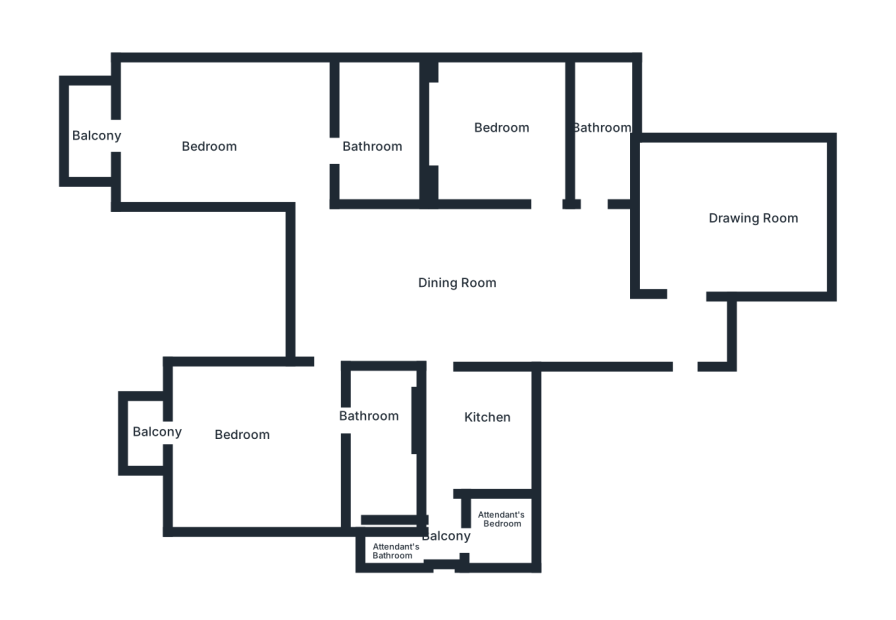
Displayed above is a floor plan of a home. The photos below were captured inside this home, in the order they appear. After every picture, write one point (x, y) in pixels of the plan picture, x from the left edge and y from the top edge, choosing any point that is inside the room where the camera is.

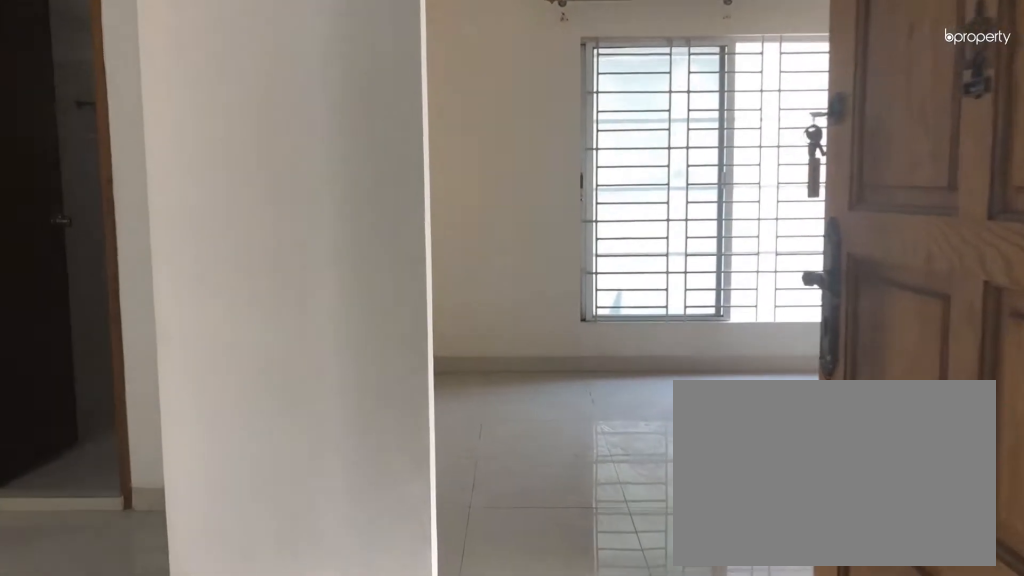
(682, 366)
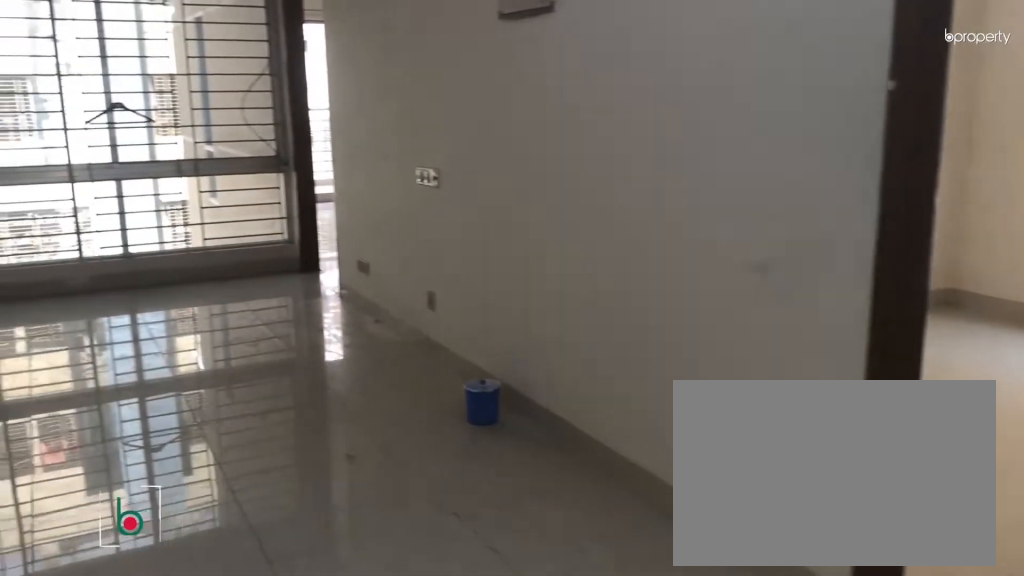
(454, 289)
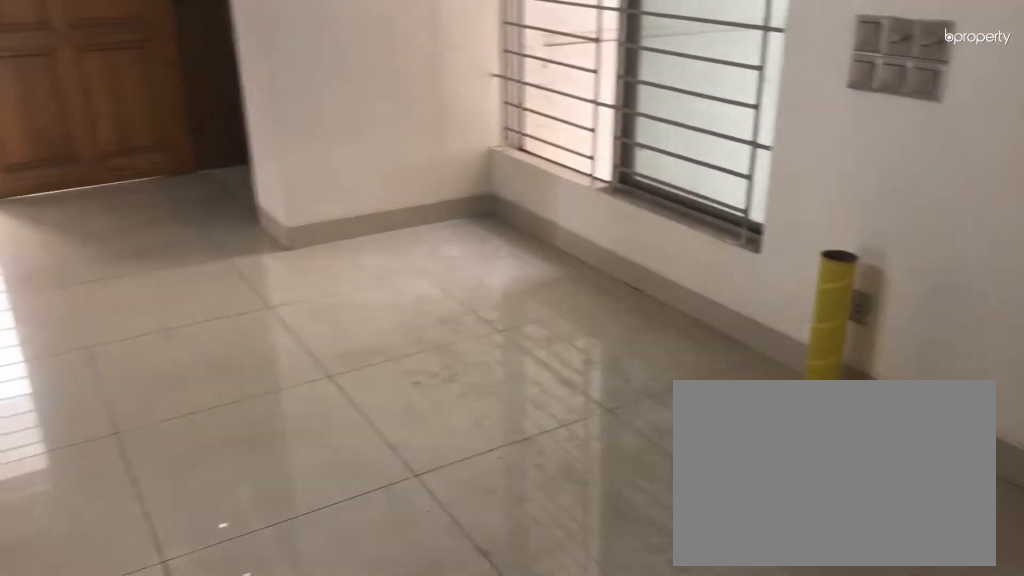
(454, 289)
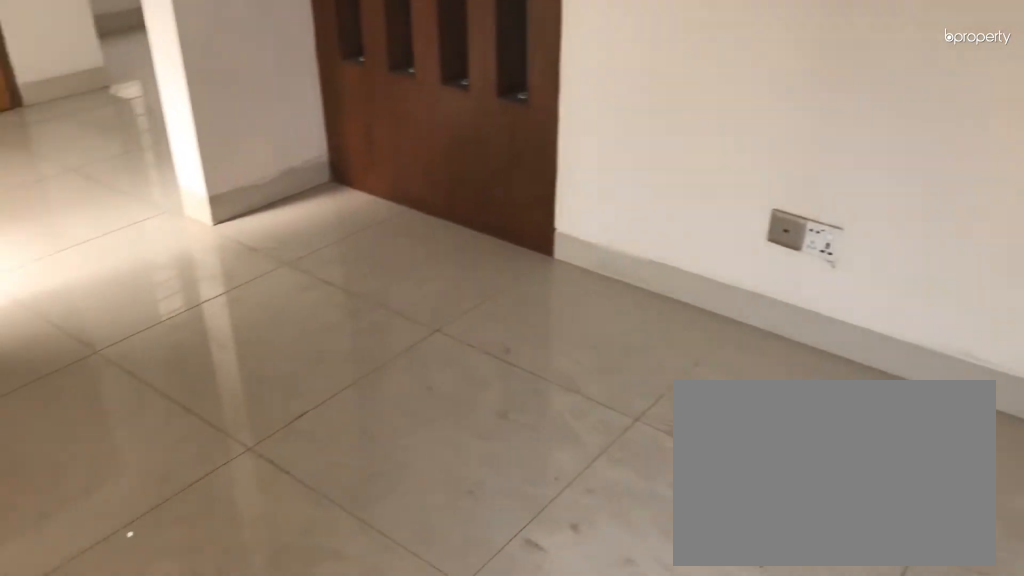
(716, 229)
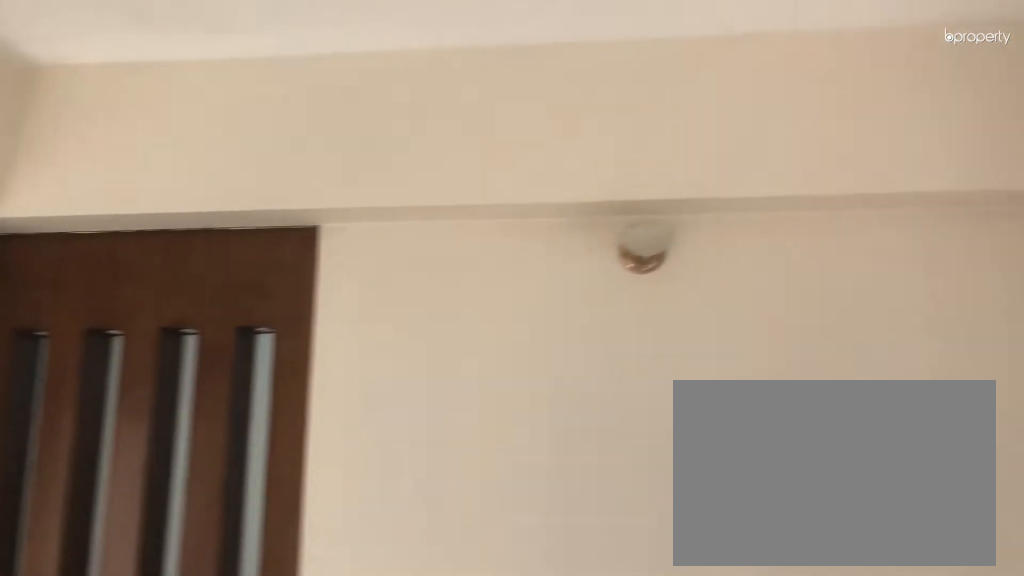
(716, 229)
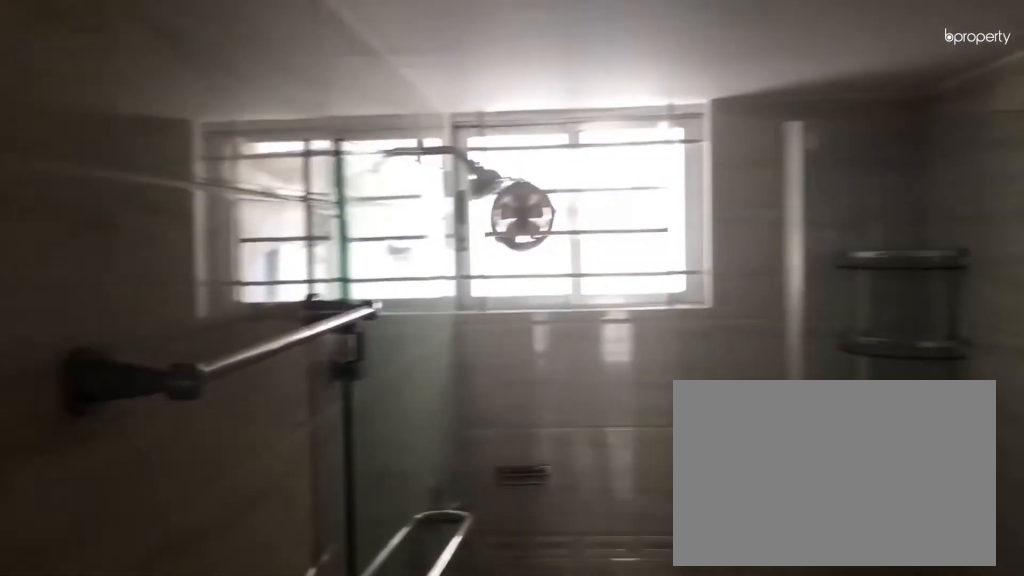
(603, 137)
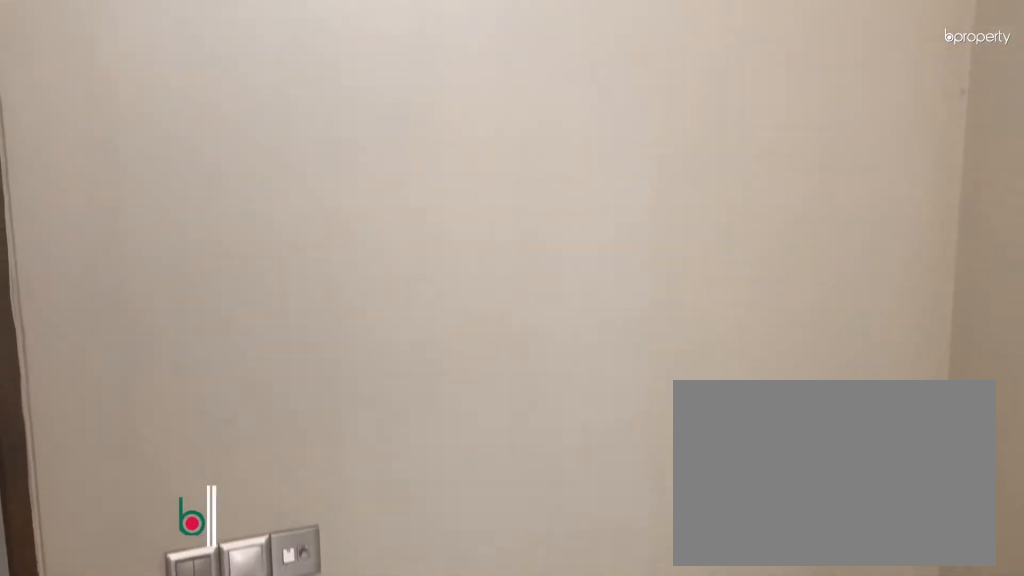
(504, 133)
